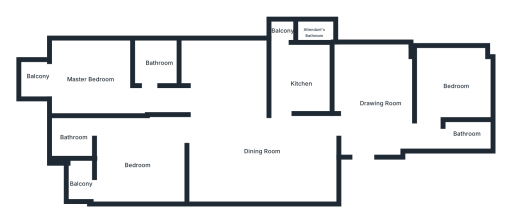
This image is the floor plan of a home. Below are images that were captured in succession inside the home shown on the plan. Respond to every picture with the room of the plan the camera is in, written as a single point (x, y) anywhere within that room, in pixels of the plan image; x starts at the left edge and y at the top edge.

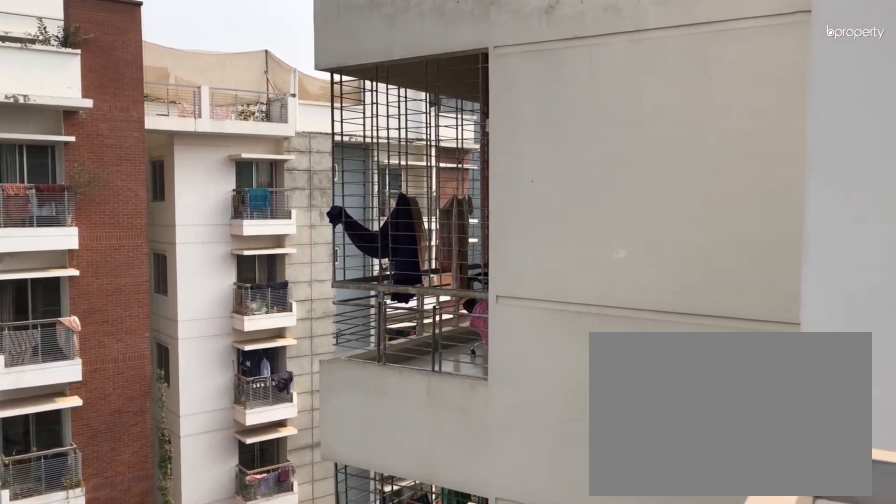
(39, 77)
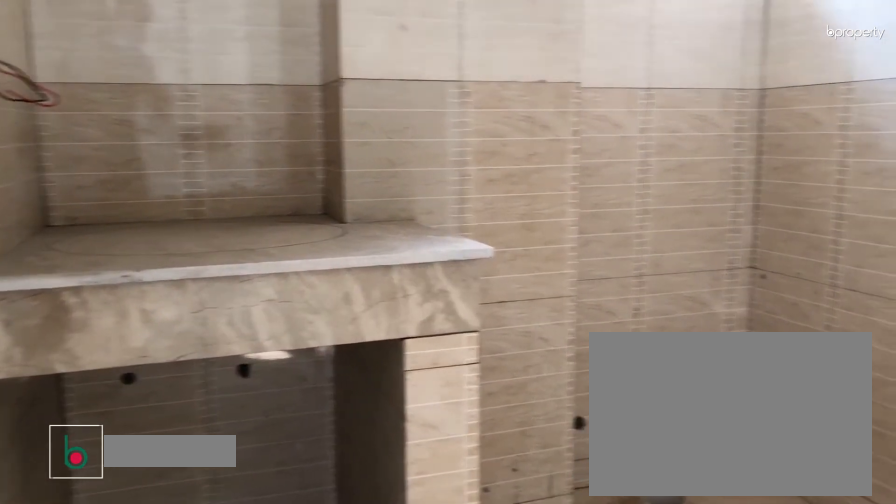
(158, 62)
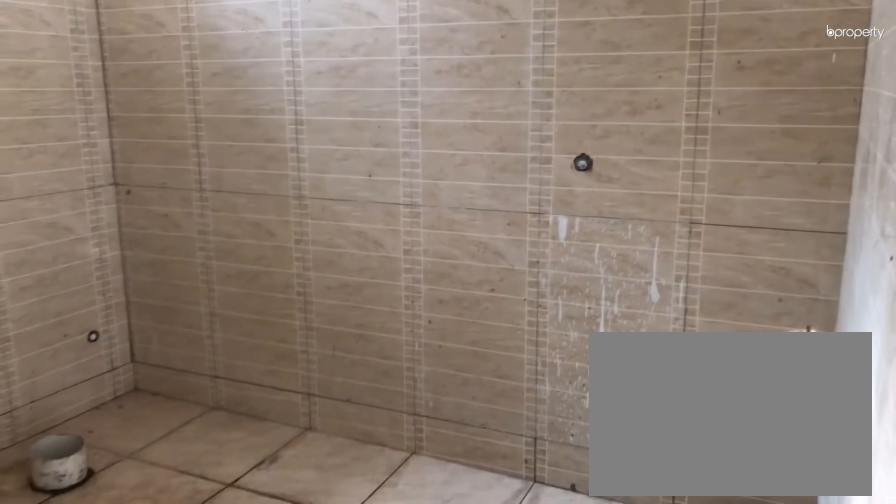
(158, 62)
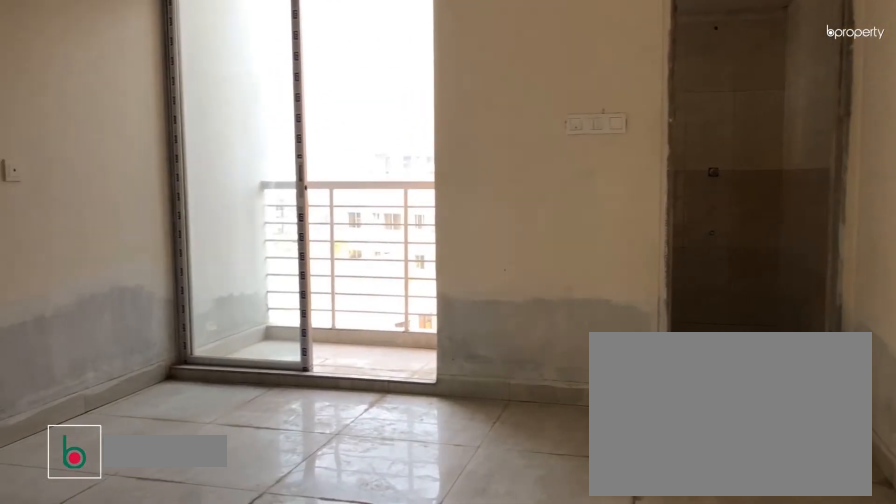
(139, 162)
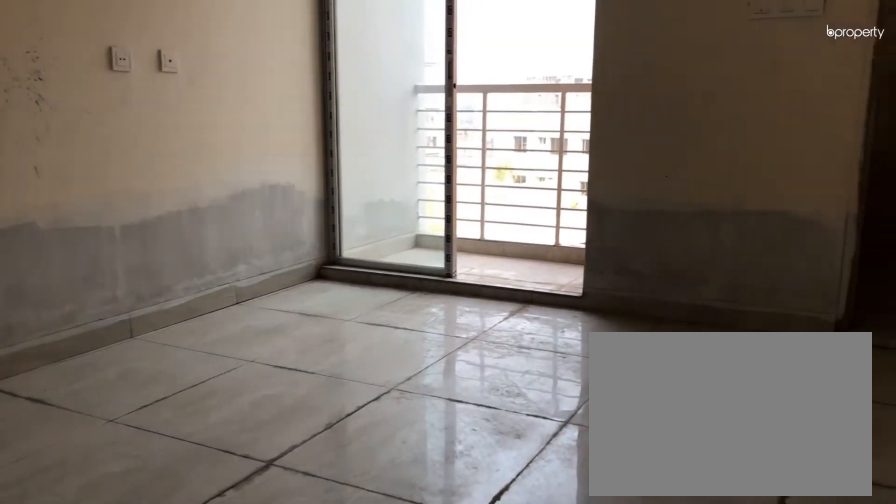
(139, 162)
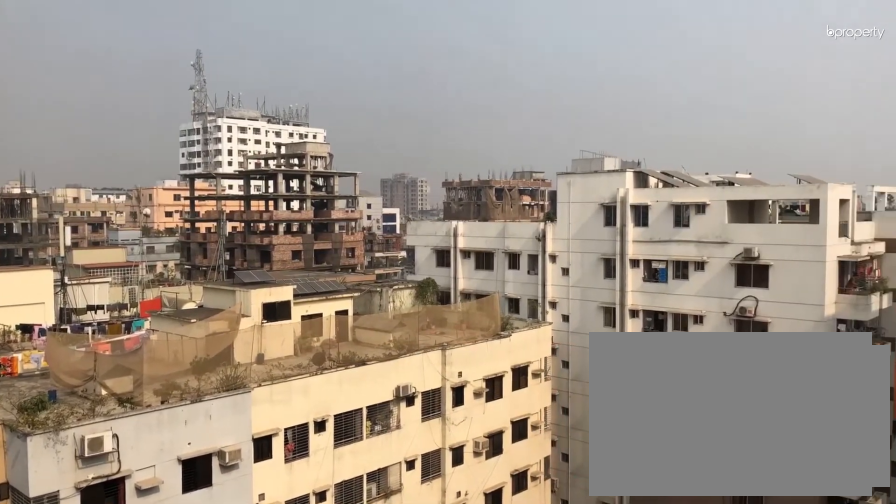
(80, 184)
